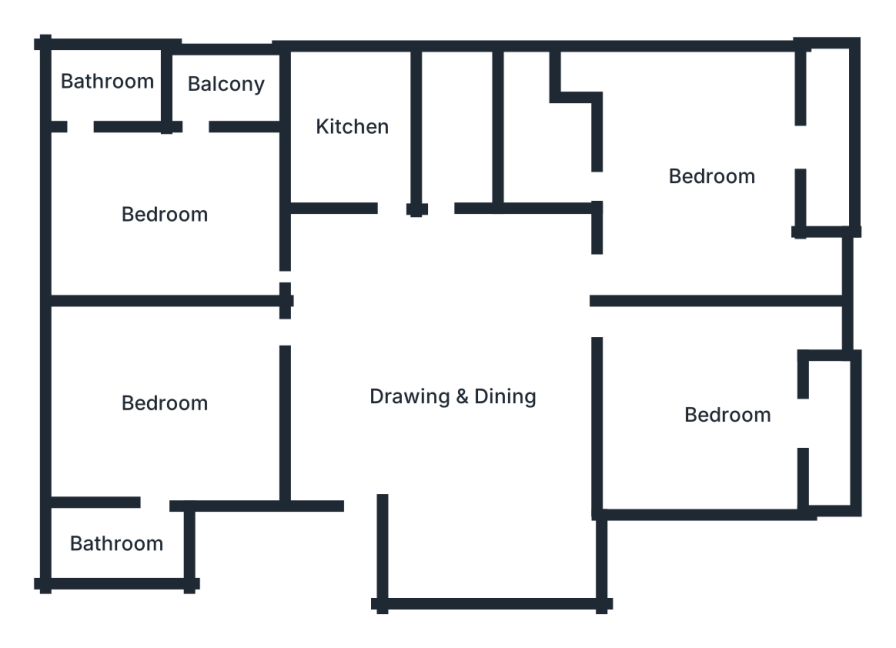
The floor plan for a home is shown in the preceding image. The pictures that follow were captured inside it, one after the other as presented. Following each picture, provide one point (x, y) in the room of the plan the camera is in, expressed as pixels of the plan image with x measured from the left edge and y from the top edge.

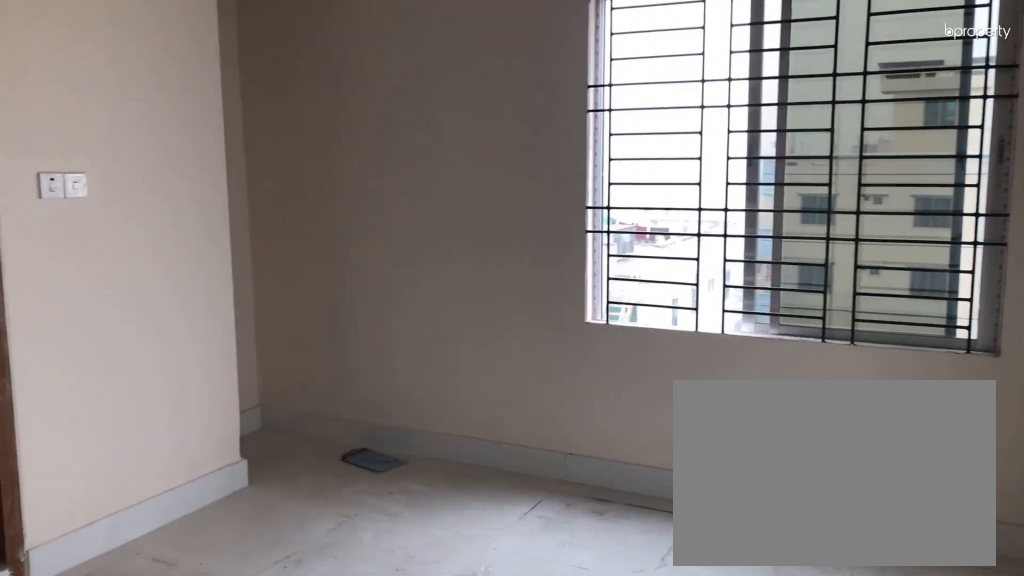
(716, 177)
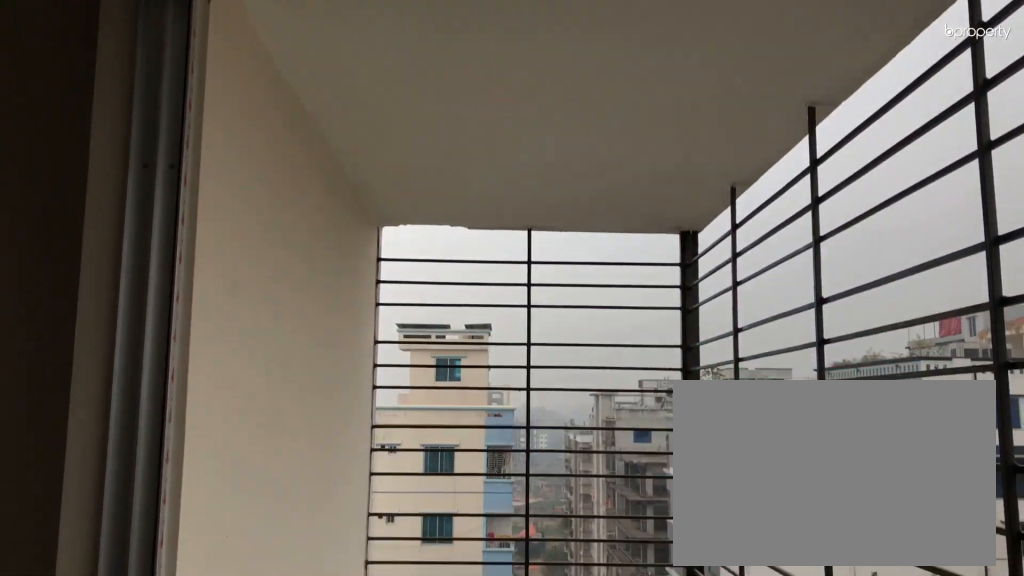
(830, 148)
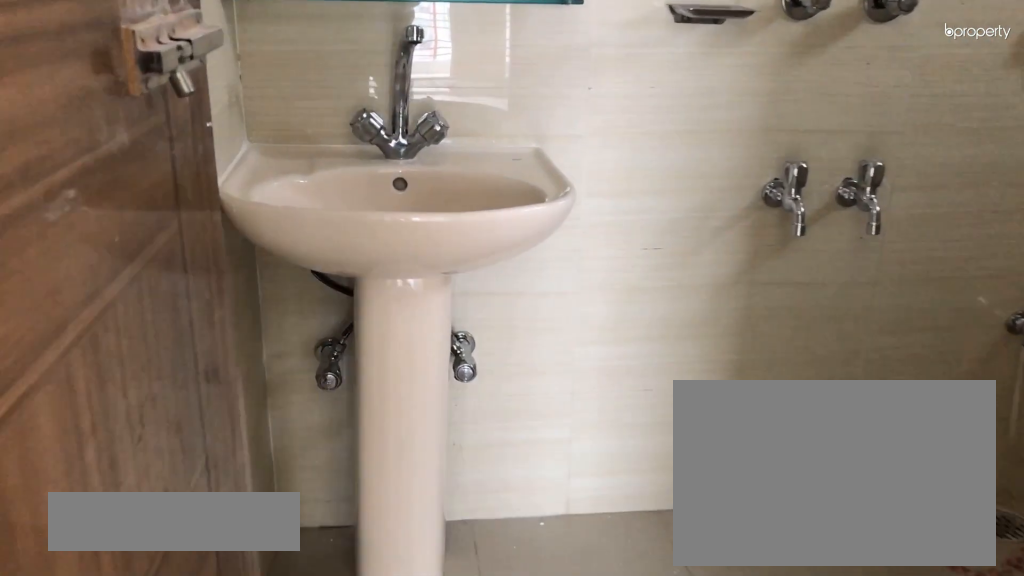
(538, 144)
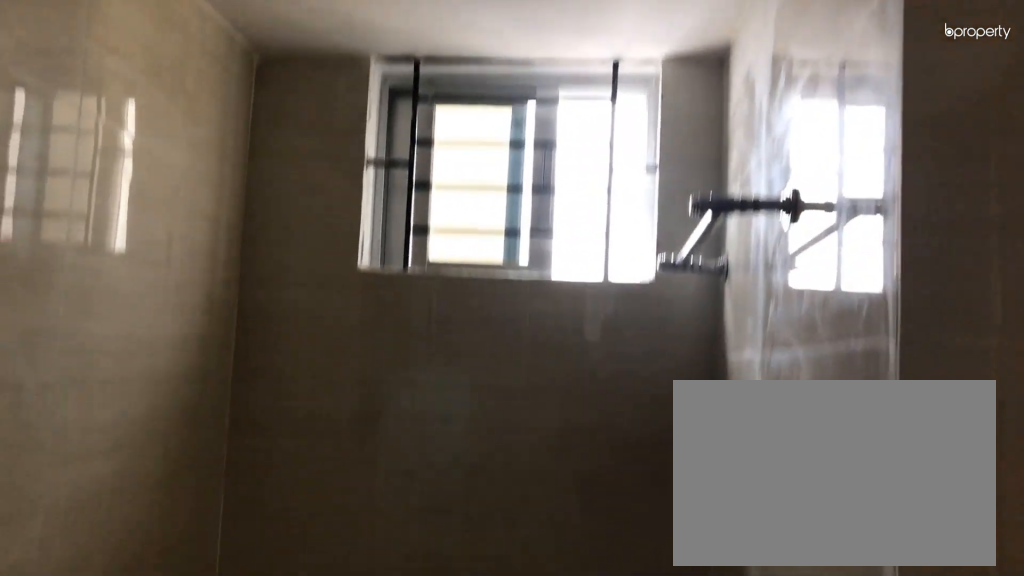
(538, 144)
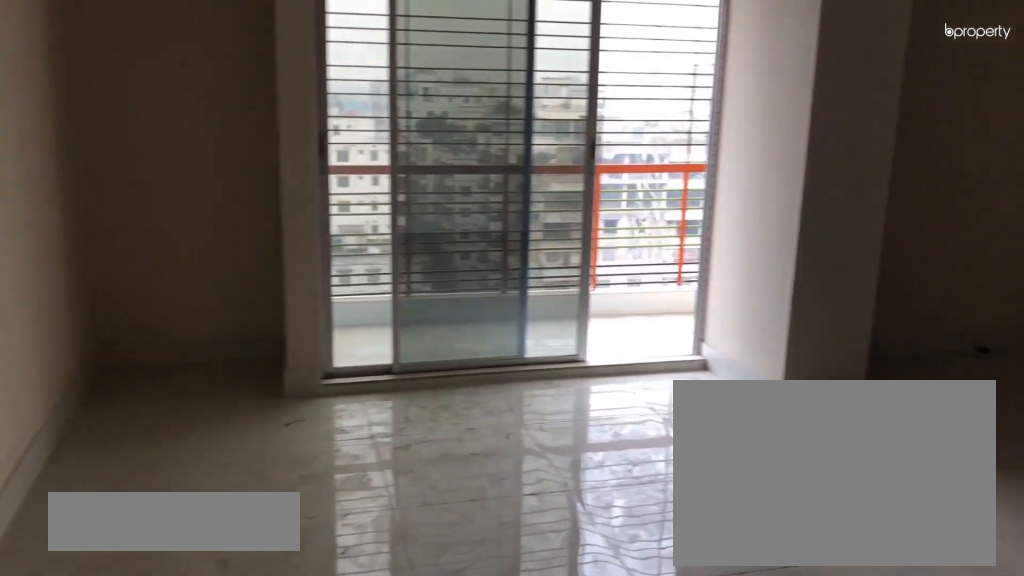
(676, 338)
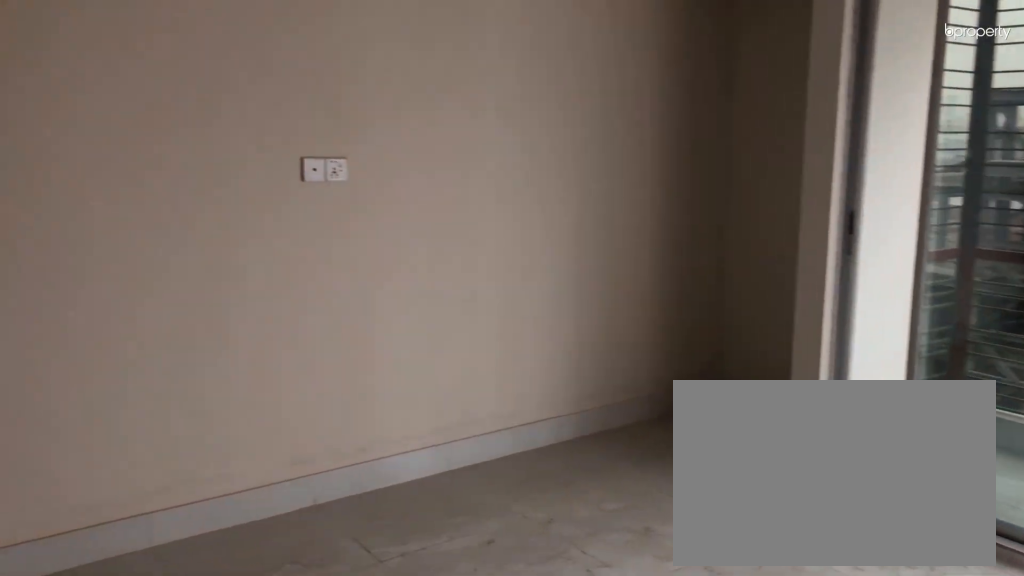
(725, 410)
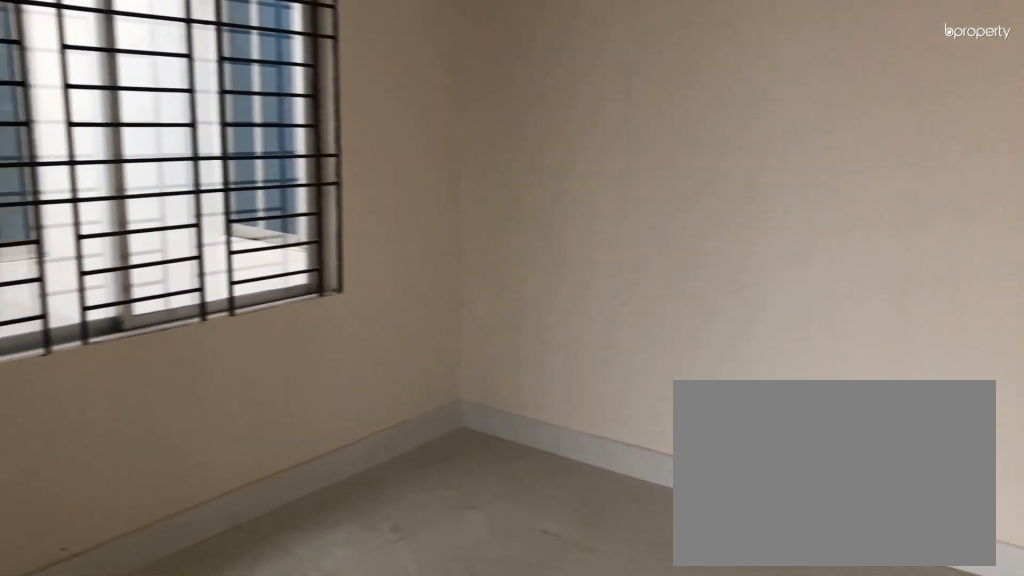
(725, 410)
